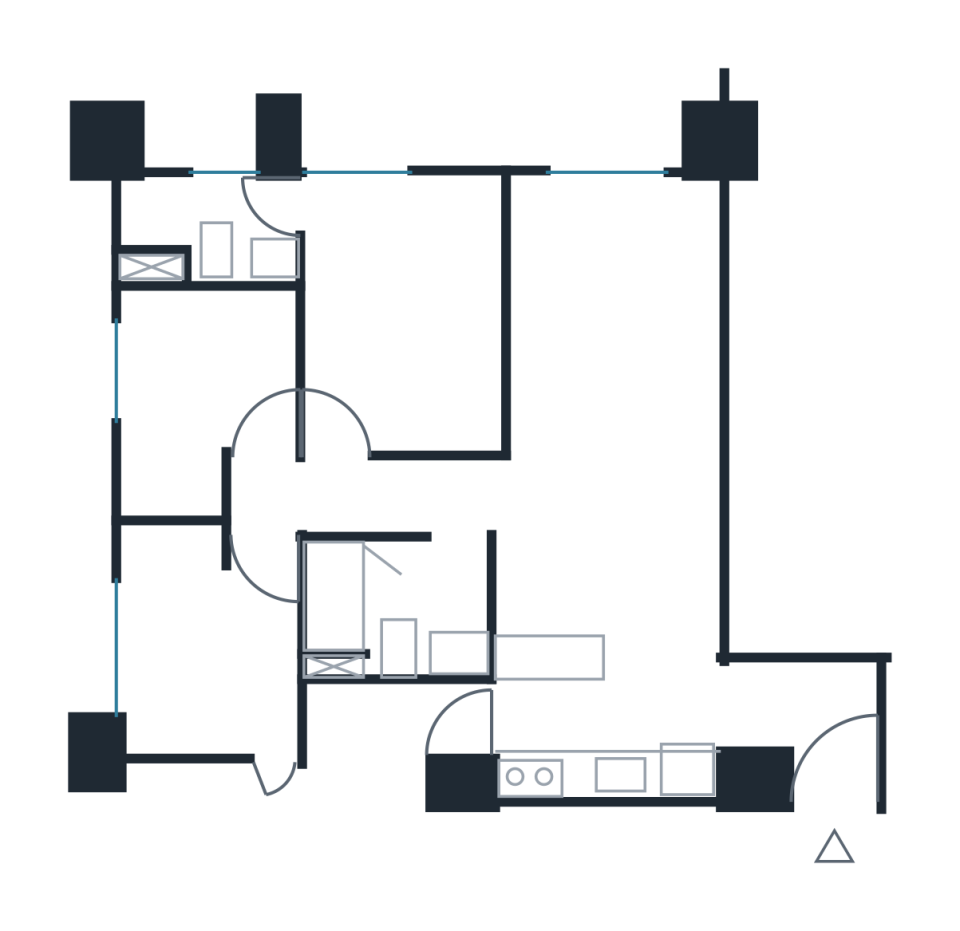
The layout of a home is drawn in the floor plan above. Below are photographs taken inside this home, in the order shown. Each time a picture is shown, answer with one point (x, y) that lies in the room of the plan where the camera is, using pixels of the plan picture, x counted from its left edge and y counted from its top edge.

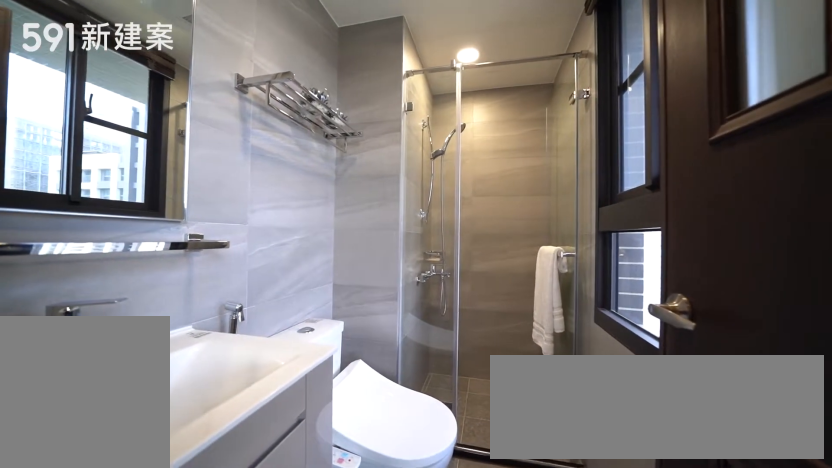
(206, 226)
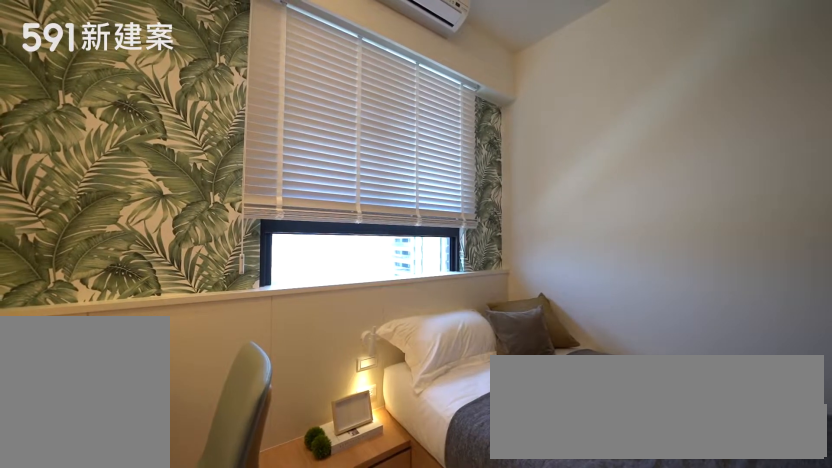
(204, 391)
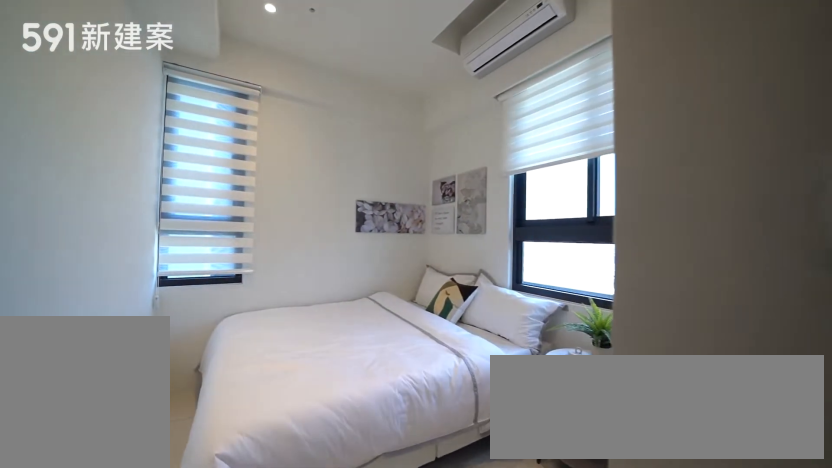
(206, 640)
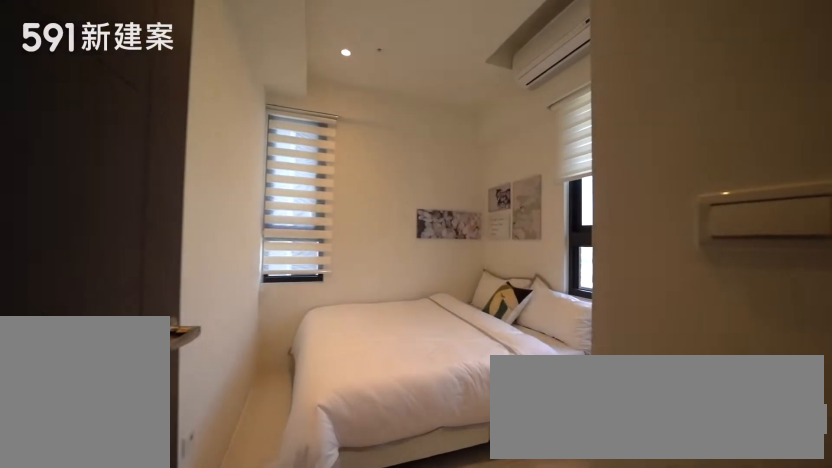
(206, 640)
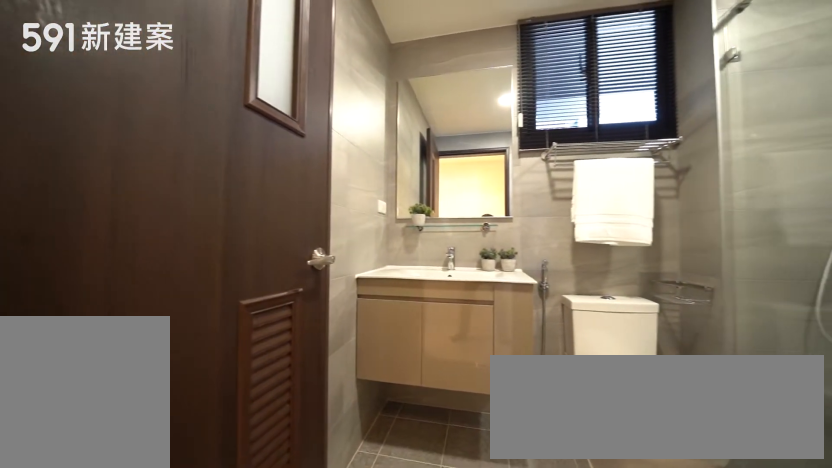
(393, 610)
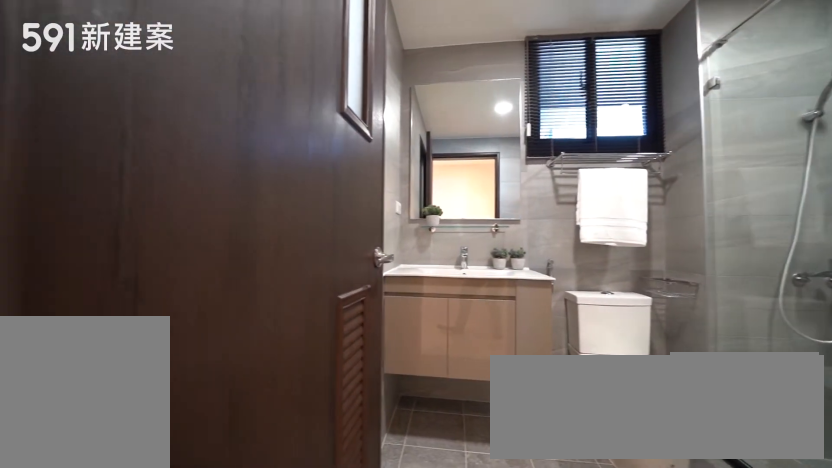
(393, 610)
